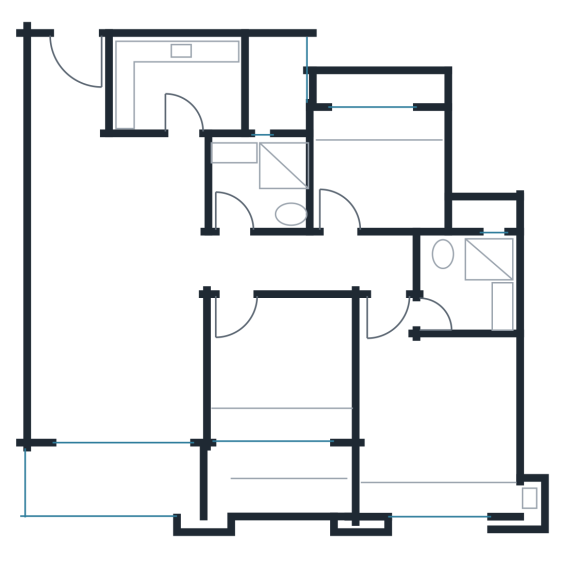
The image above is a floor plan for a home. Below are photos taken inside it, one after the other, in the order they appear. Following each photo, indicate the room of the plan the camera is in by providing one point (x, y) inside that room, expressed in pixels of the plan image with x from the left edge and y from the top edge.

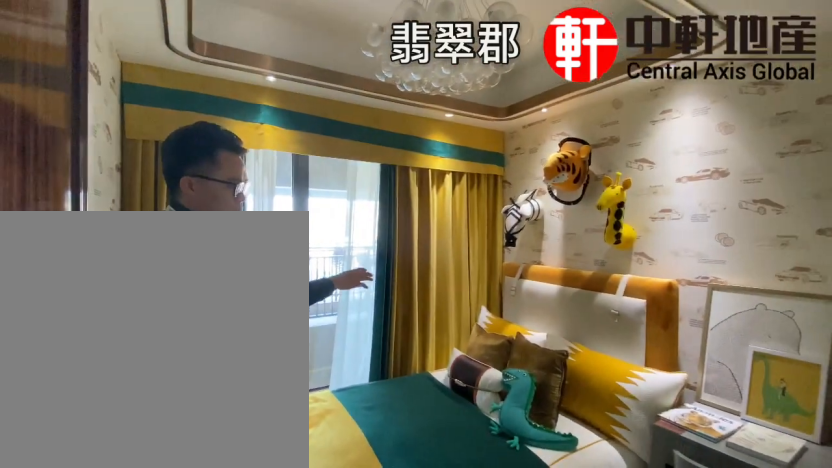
(372, 184)
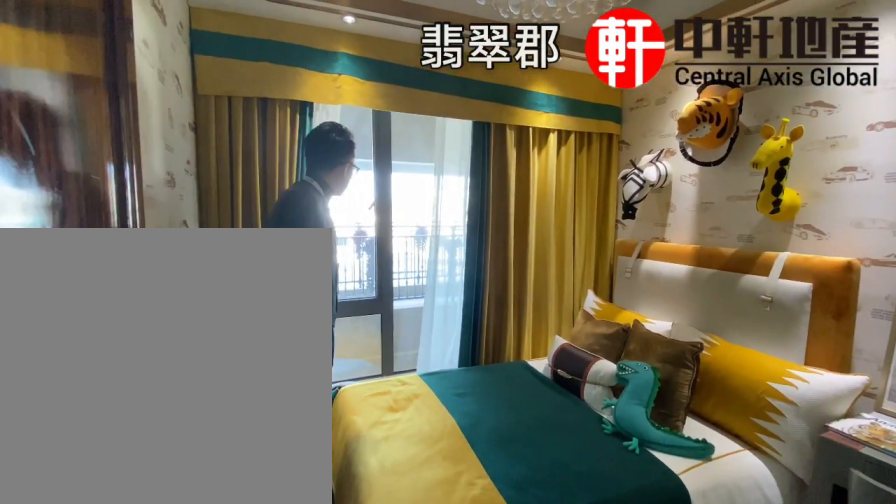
(372, 184)
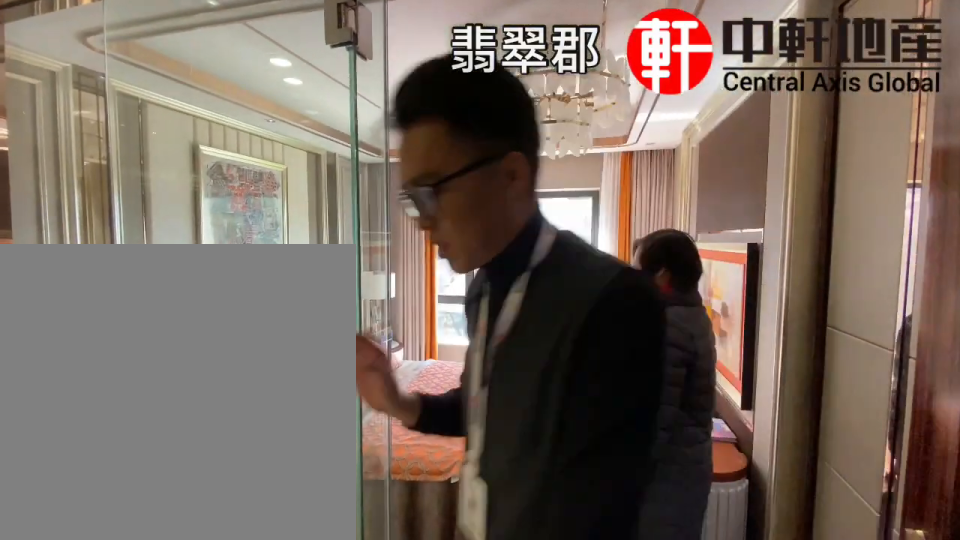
(450, 465)
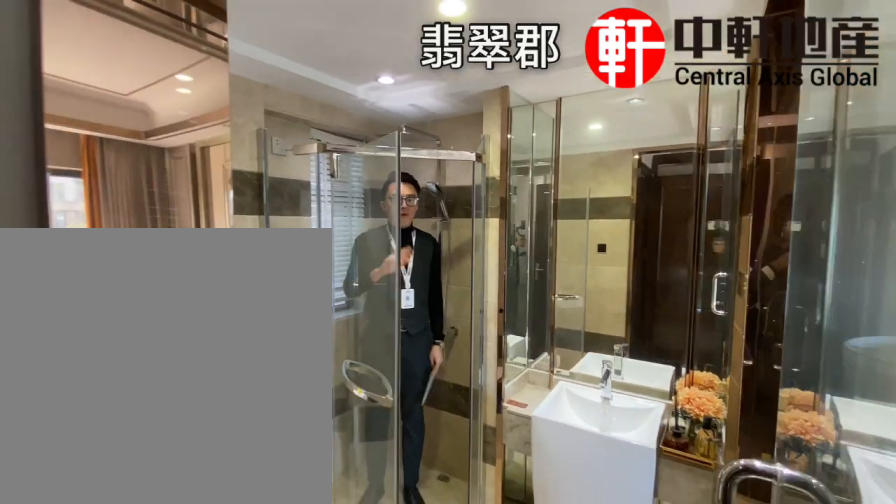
(470, 279)
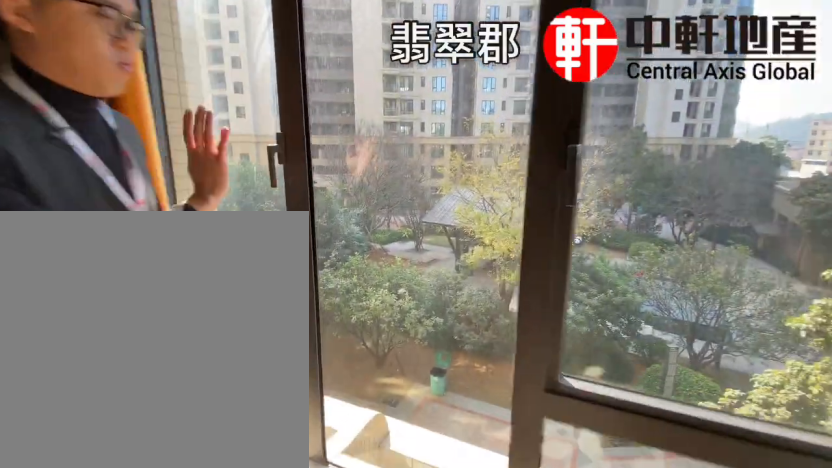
(440, 409)
